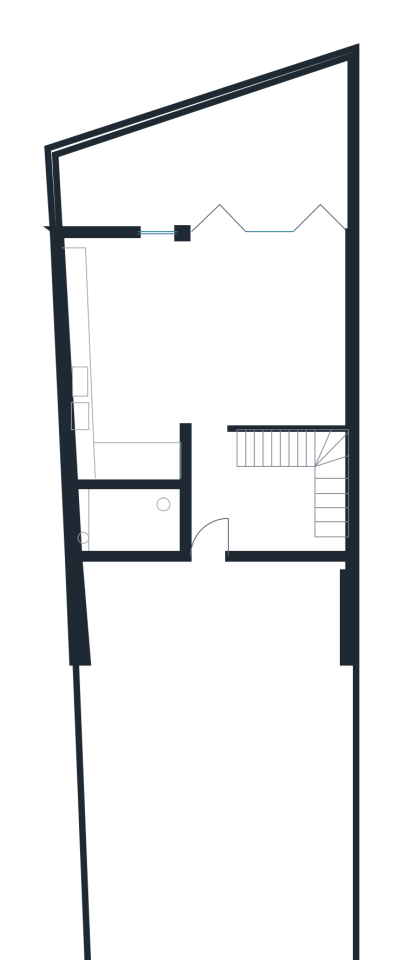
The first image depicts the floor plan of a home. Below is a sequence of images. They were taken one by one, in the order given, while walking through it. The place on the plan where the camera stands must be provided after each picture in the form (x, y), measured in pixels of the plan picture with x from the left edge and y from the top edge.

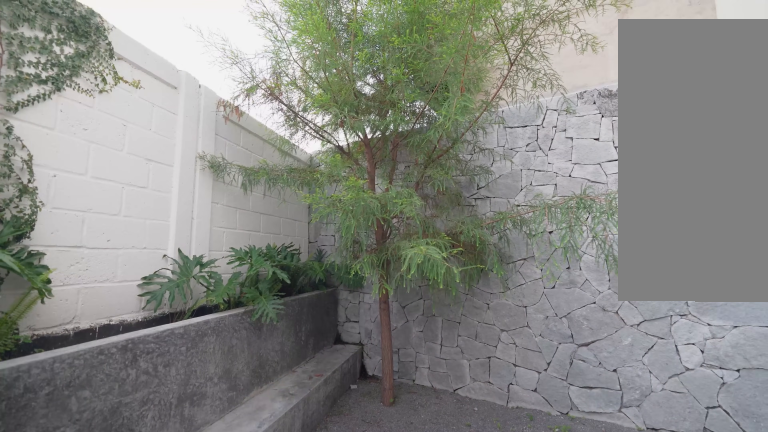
(203, 156)
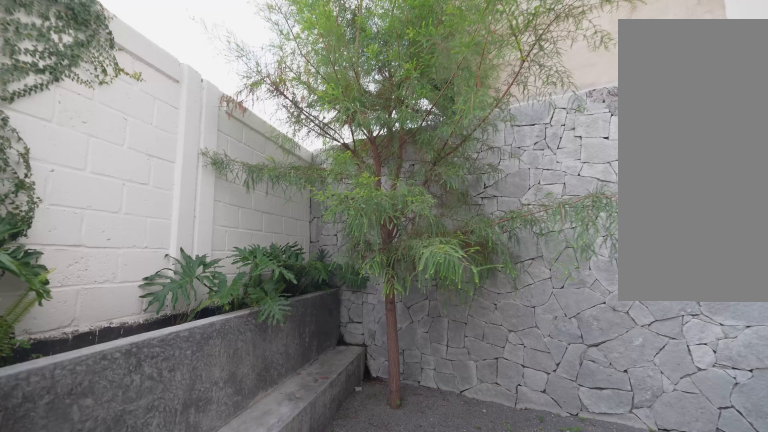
(203, 156)
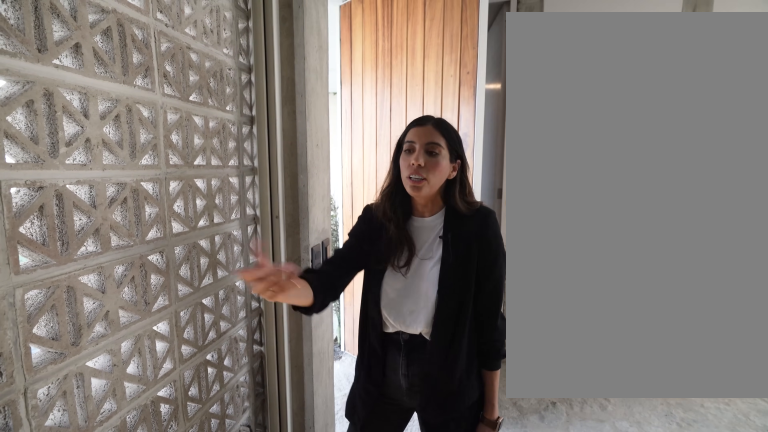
(281, 541)
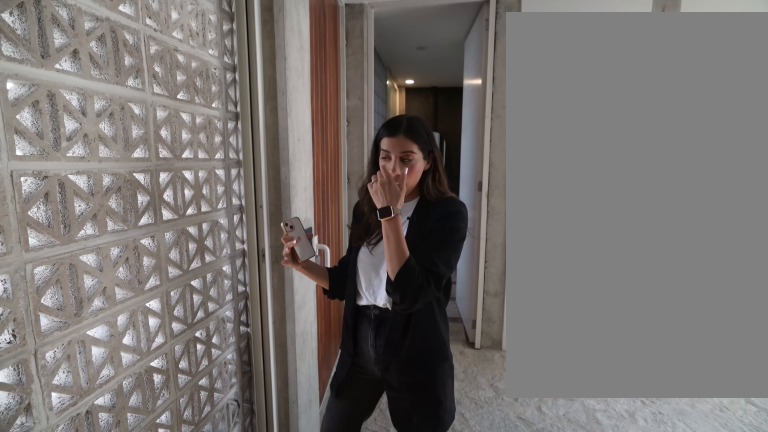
(281, 541)
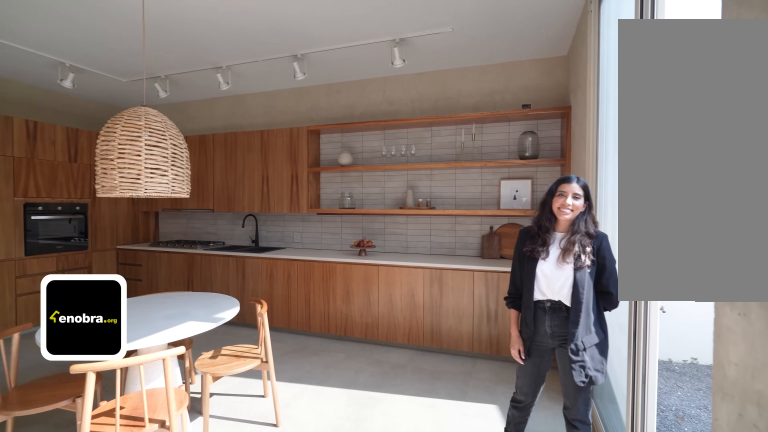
(221, 299)
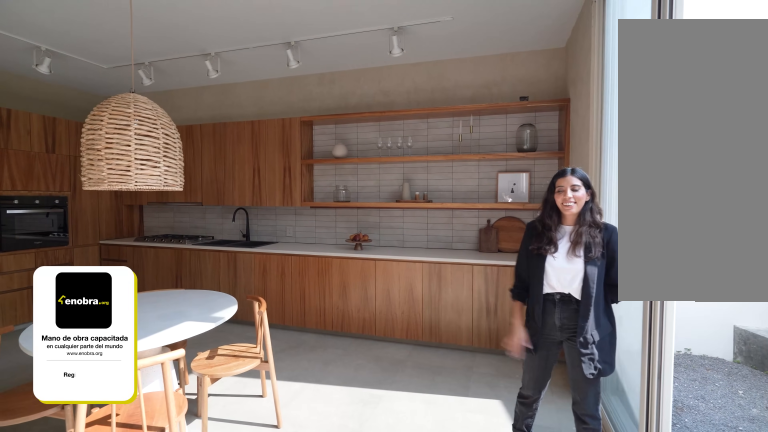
(222, 299)
